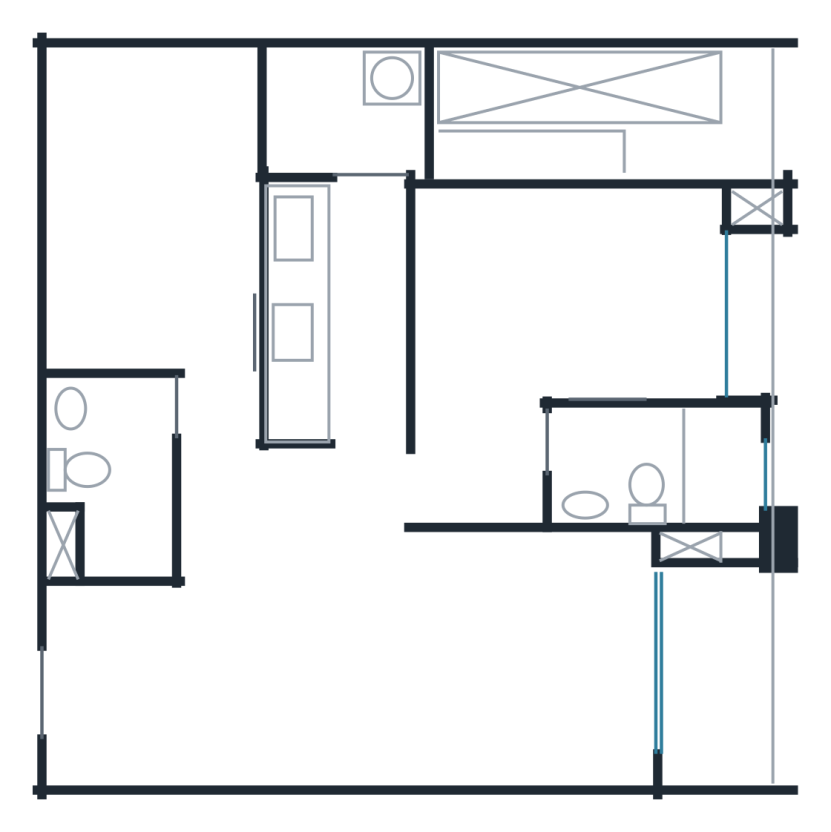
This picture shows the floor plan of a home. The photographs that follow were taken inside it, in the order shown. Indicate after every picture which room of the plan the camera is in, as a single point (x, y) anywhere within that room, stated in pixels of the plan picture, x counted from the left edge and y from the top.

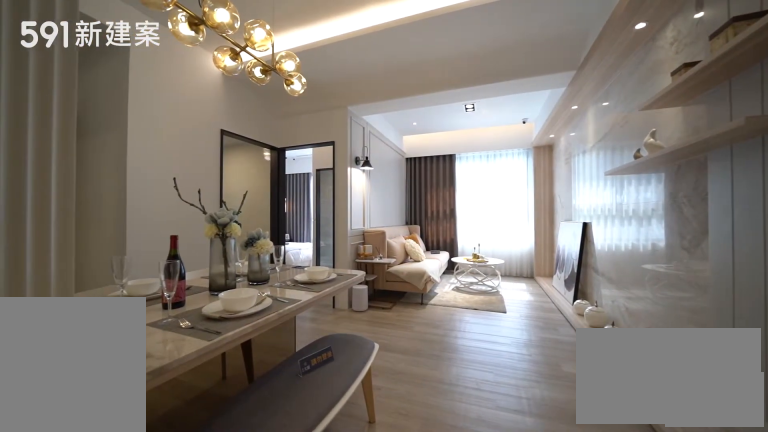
(292, 614)
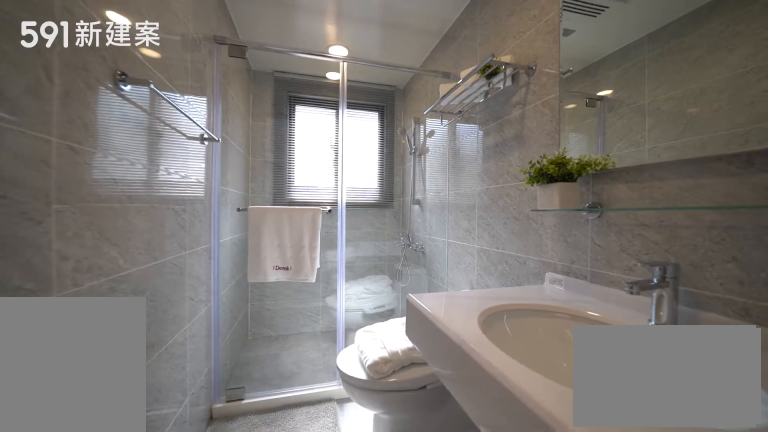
(665, 468)
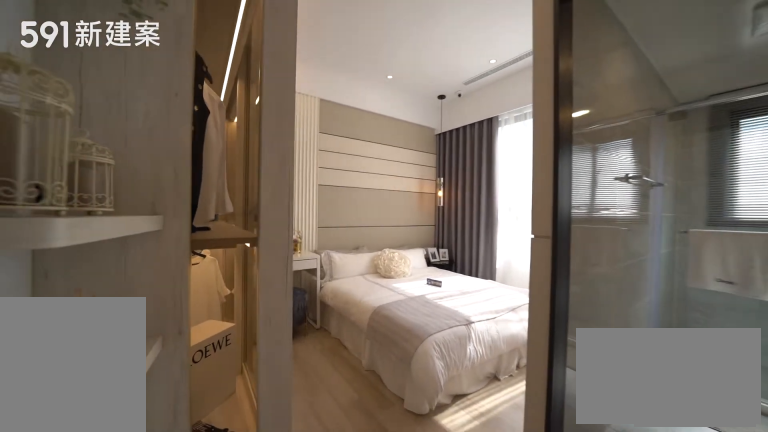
(548, 323)
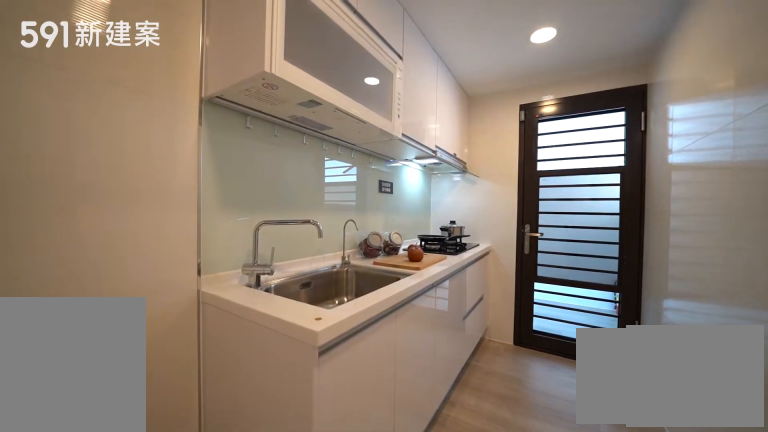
(335, 313)
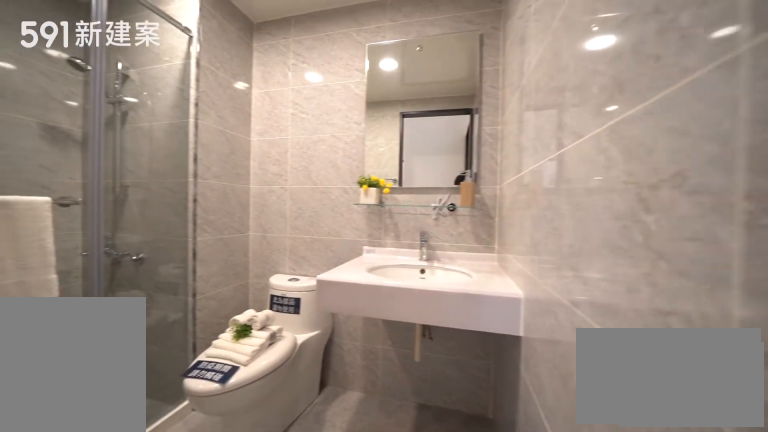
(105, 474)
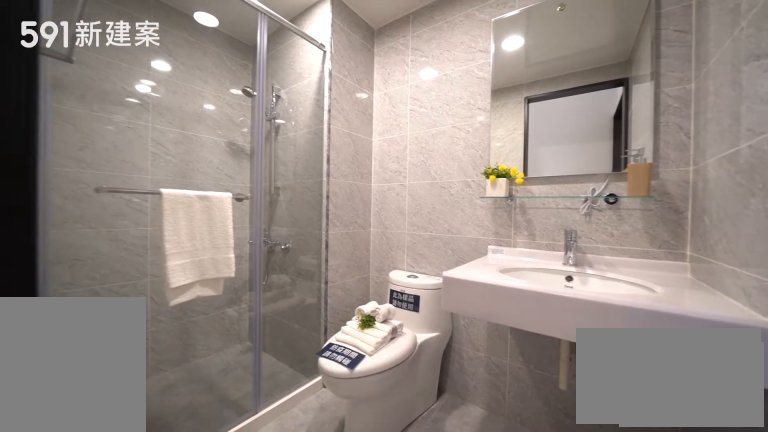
(105, 474)
